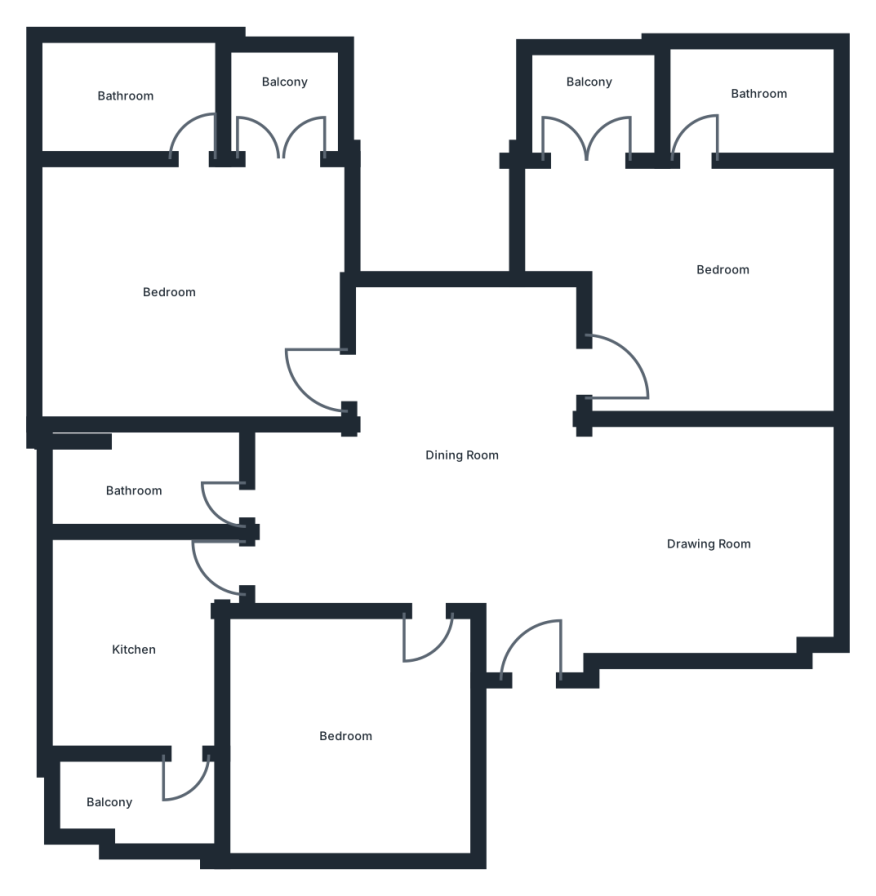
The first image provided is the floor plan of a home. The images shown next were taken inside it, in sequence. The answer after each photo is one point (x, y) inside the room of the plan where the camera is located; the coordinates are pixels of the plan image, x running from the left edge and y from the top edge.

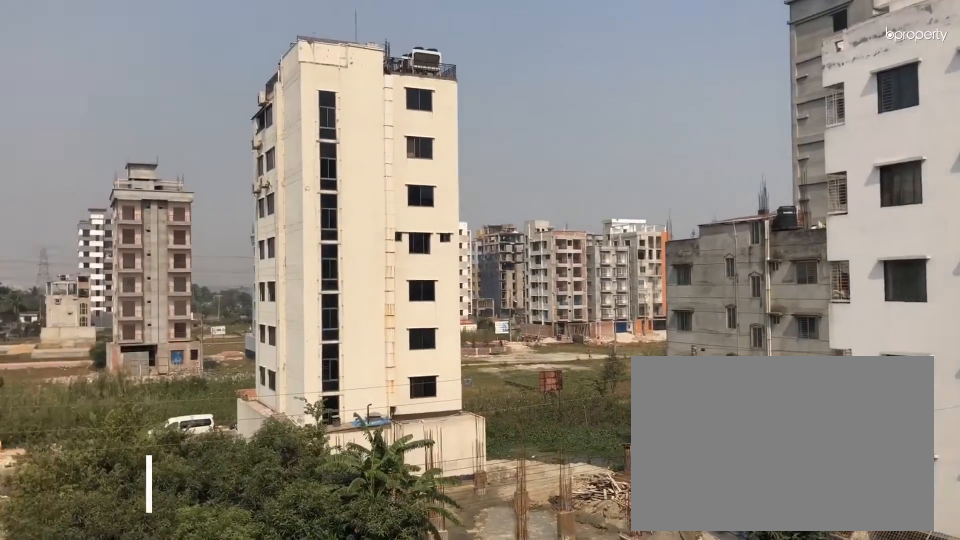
(281, 96)
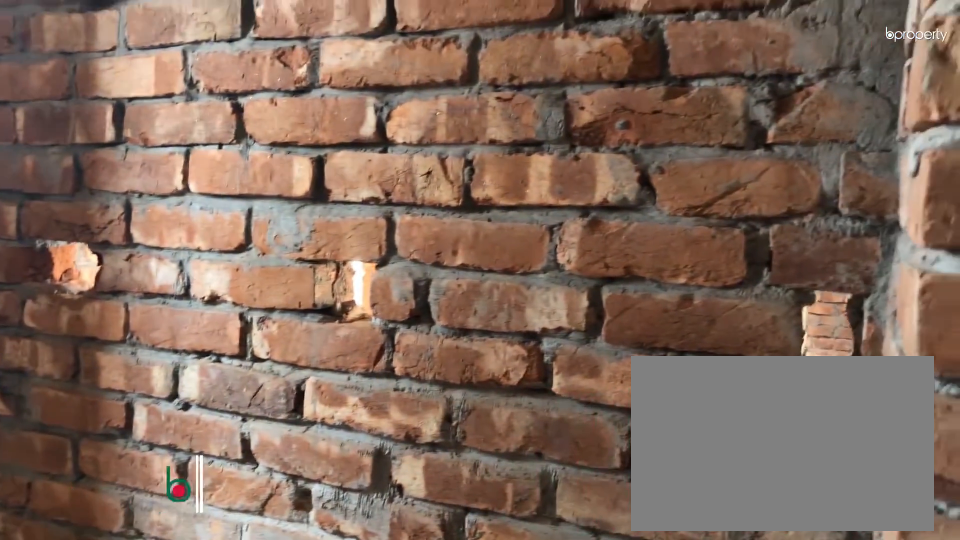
(158, 484)
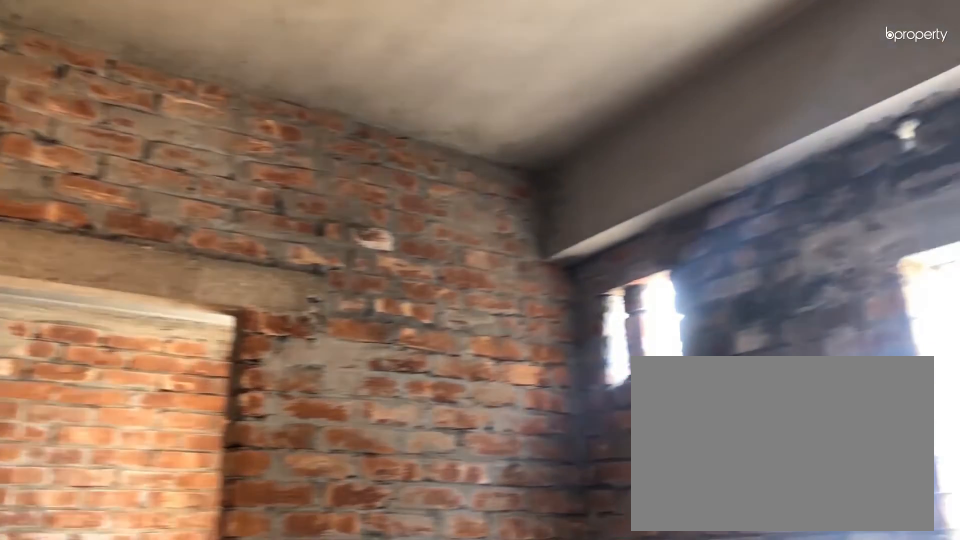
(134, 648)
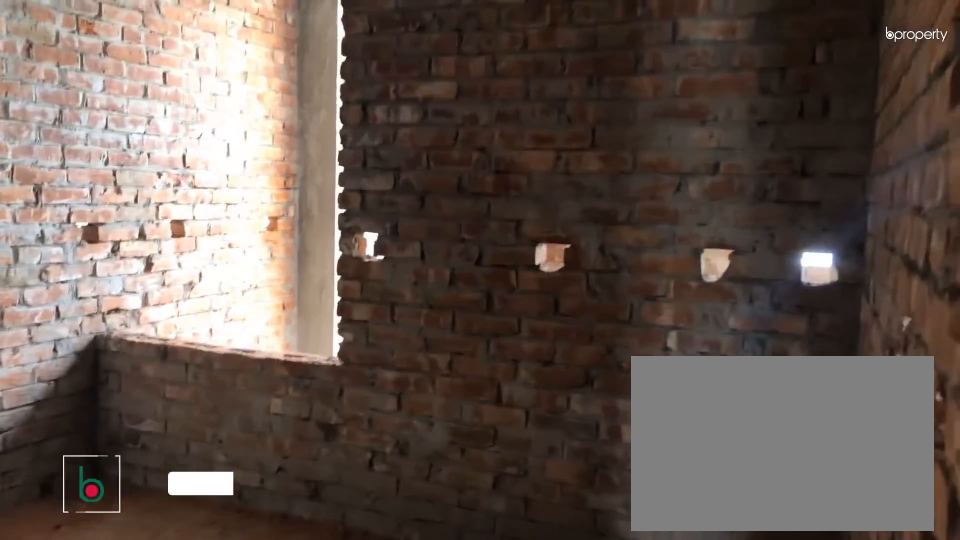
(343, 732)
